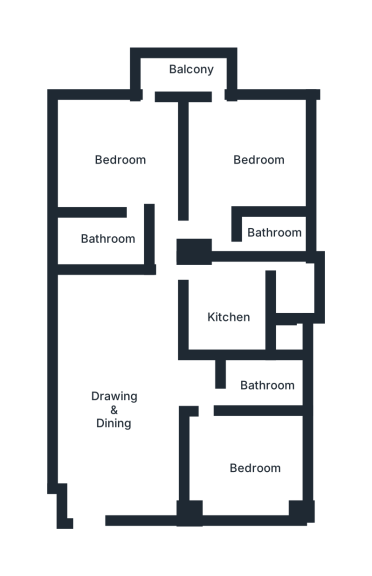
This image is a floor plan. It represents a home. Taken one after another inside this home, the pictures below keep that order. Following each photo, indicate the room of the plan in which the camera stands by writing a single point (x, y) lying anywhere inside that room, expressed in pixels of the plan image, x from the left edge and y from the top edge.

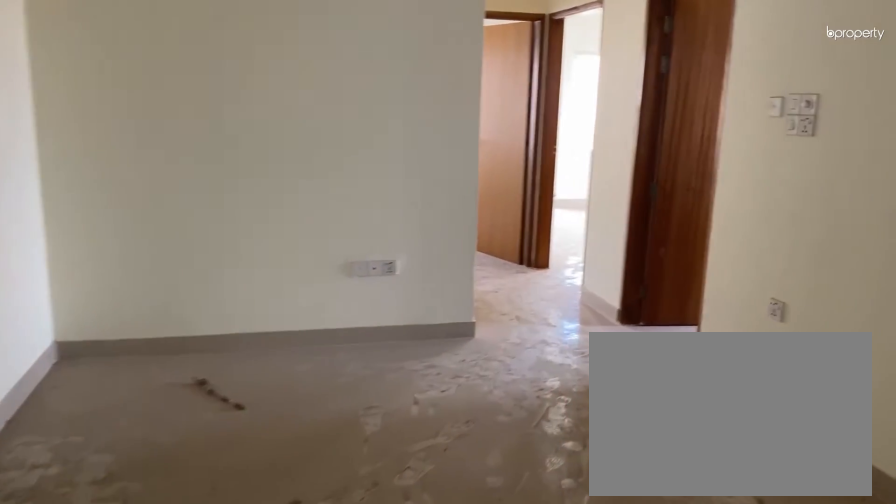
(127, 404)
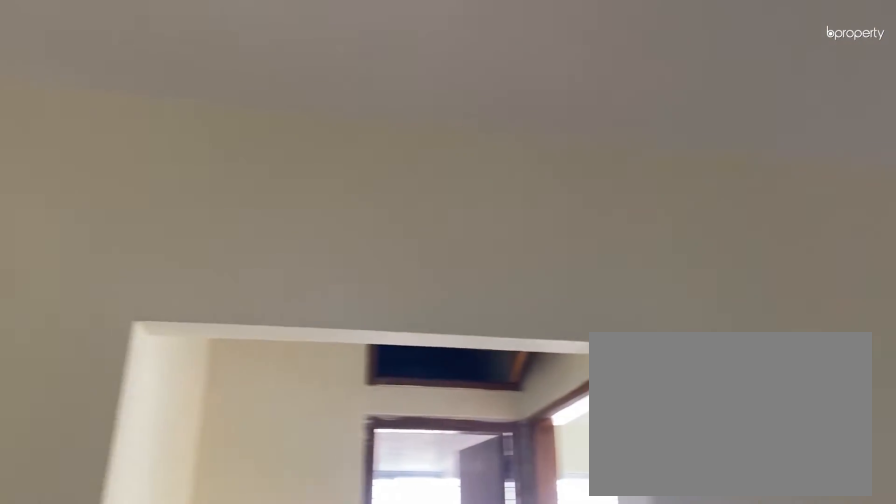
(127, 404)
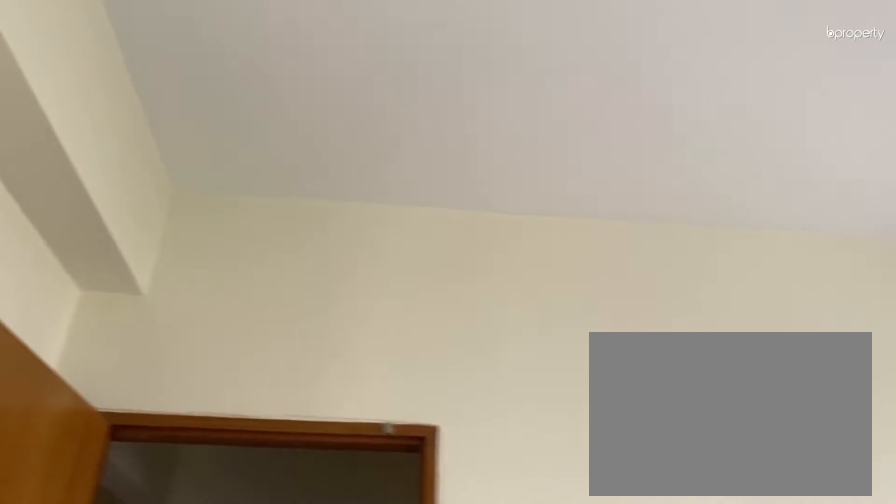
(254, 468)
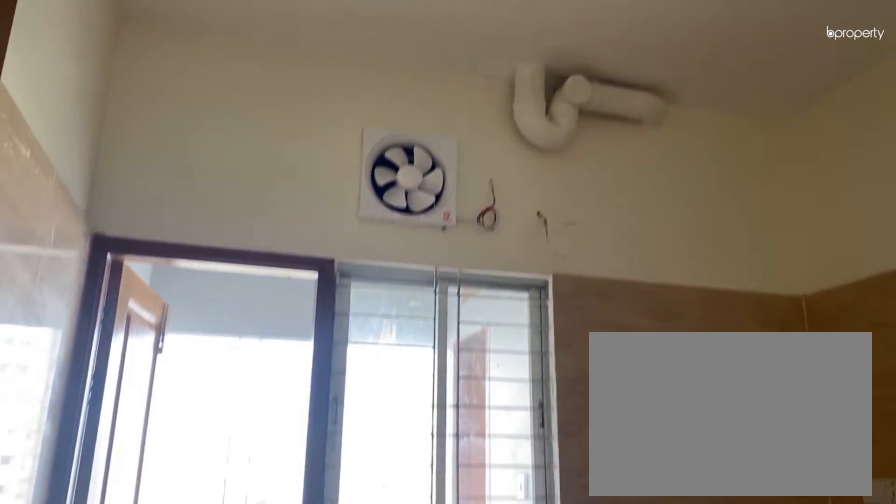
(226, 315)
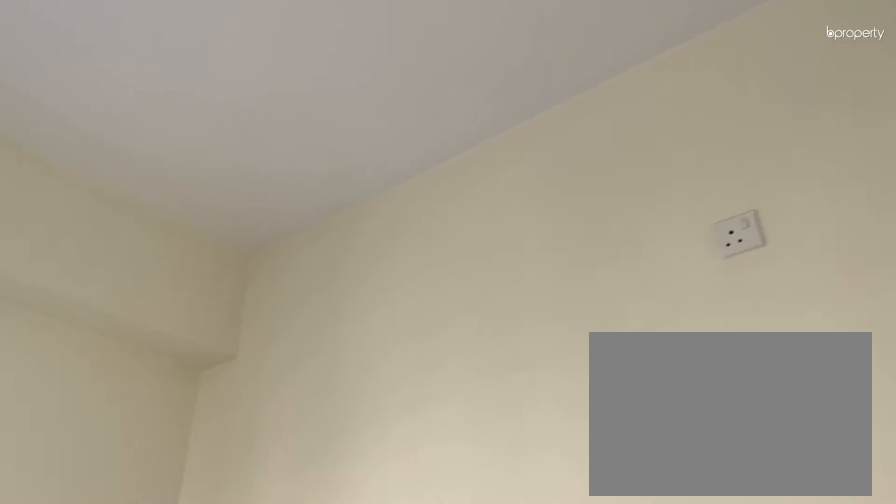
(260, 157)
